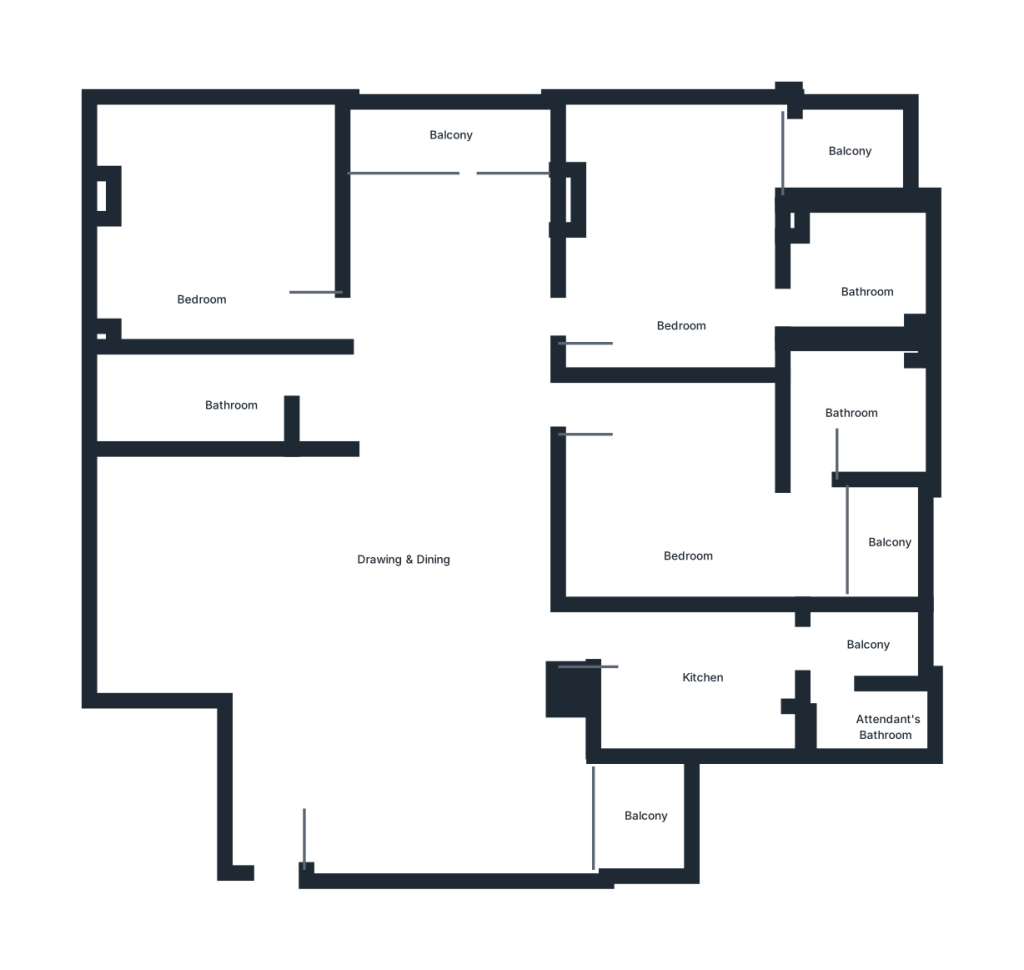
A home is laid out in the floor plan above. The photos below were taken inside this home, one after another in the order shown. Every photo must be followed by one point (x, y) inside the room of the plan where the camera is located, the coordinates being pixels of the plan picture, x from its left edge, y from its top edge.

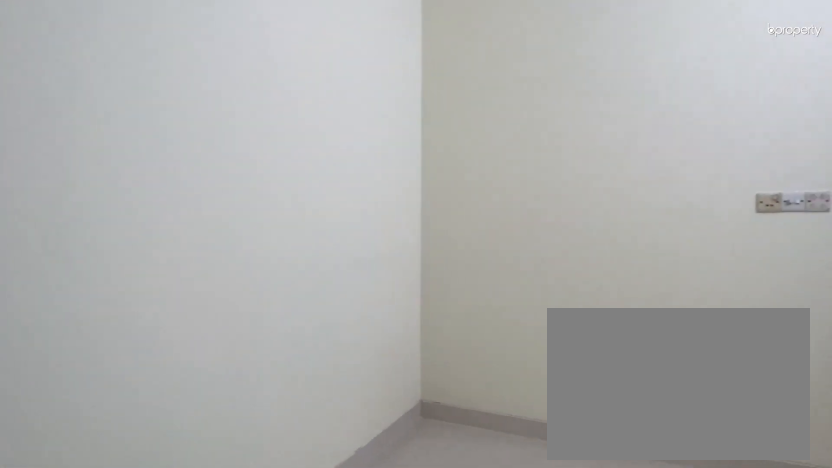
(693, 475)
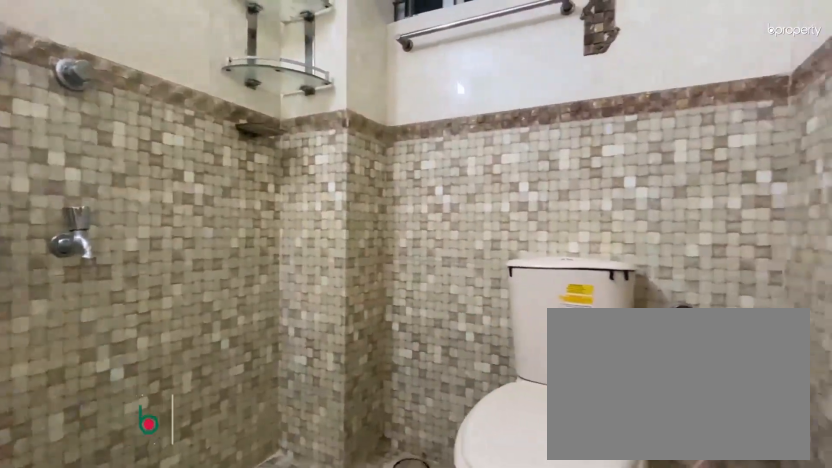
(853, 411)
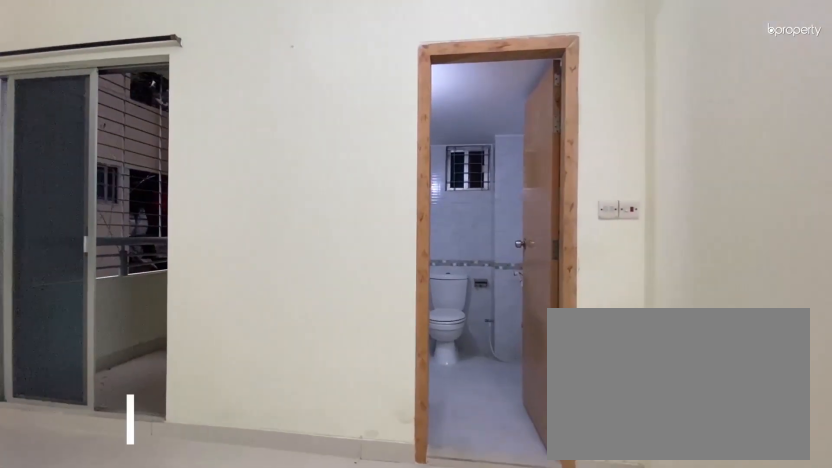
(681, 271)
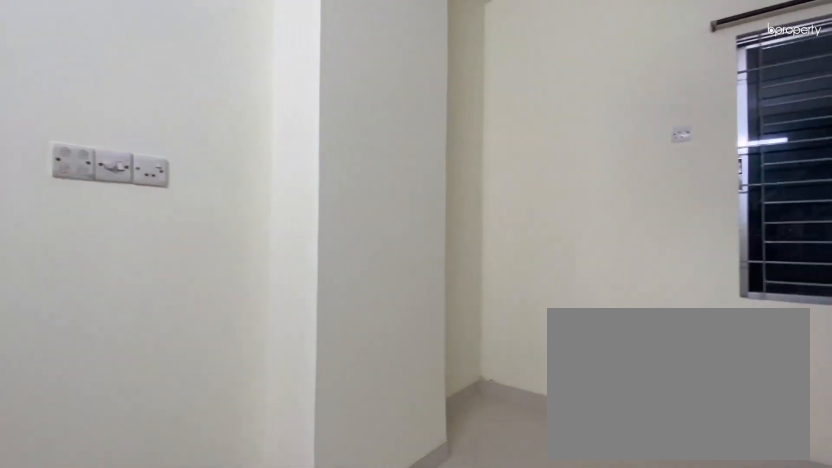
(681, 271)
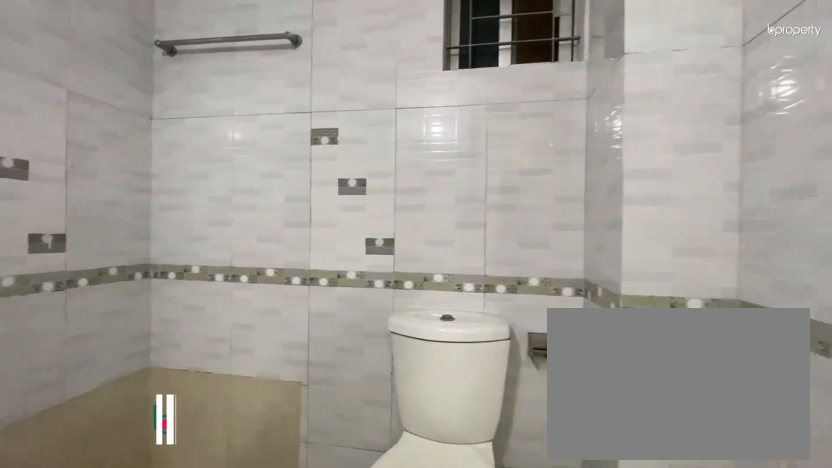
(871, 292)
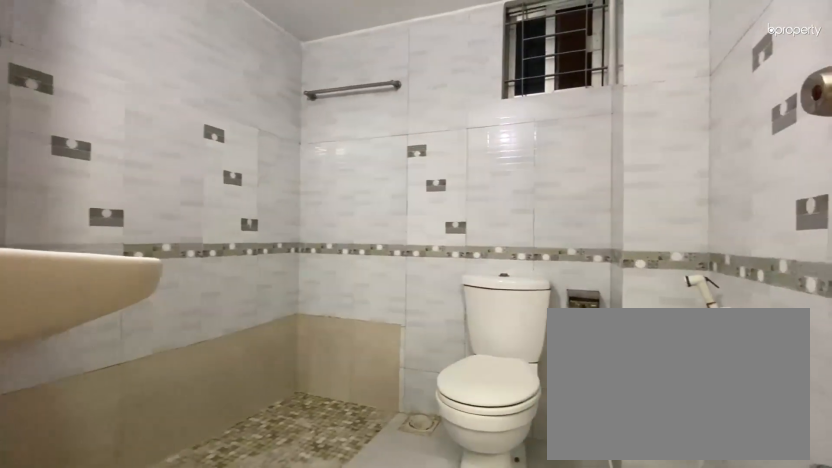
(871, 292)
